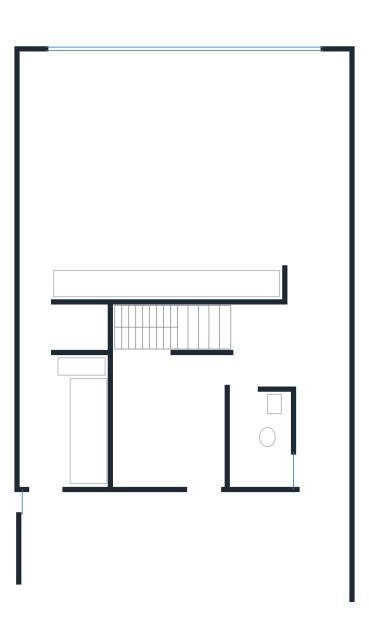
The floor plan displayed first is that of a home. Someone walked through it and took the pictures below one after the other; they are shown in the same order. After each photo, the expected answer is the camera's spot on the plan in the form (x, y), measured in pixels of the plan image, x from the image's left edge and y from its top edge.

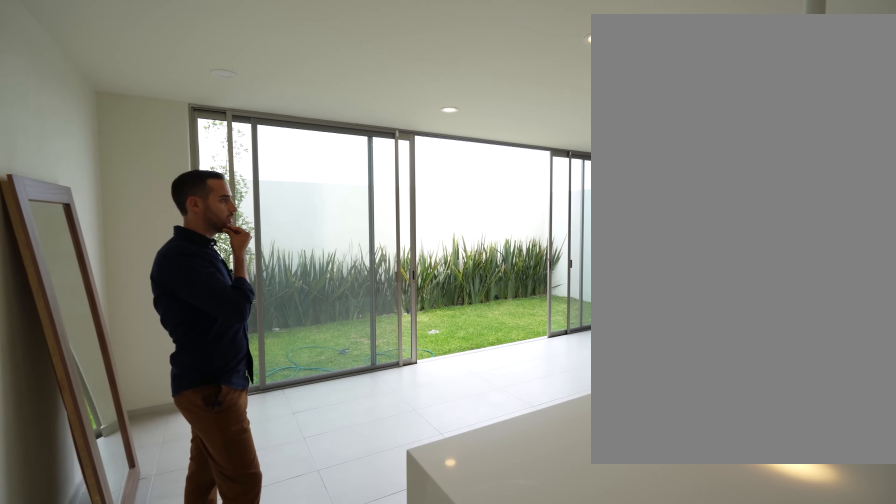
(40, 247)
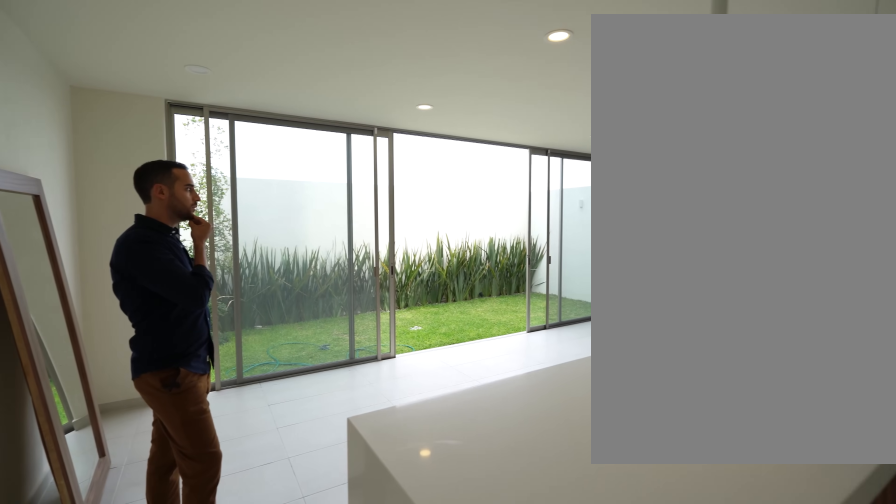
(41, 246)
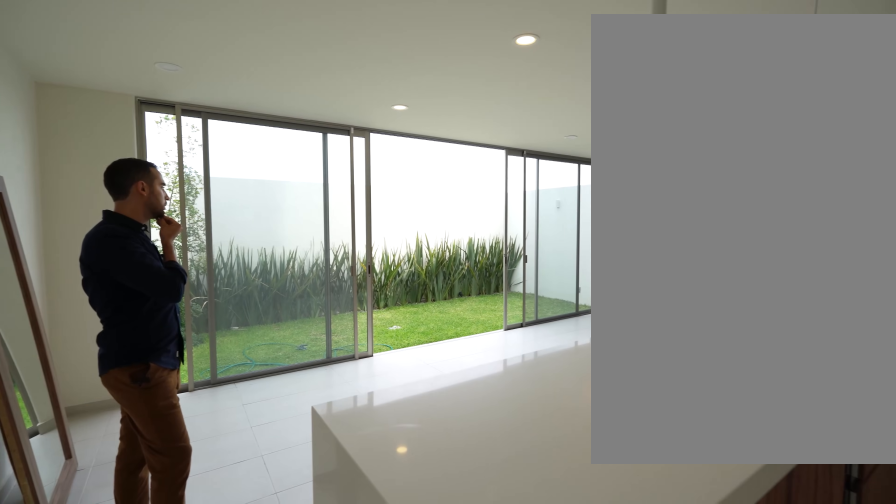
(40, 246)
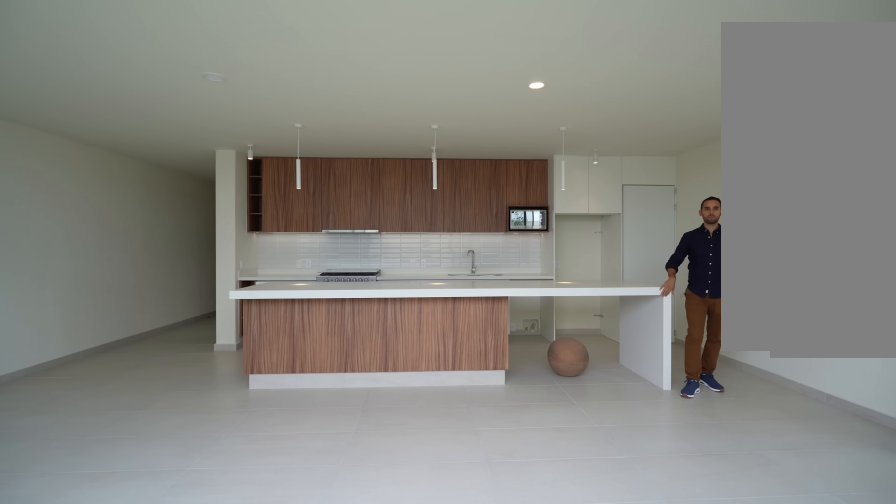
(142, 85)
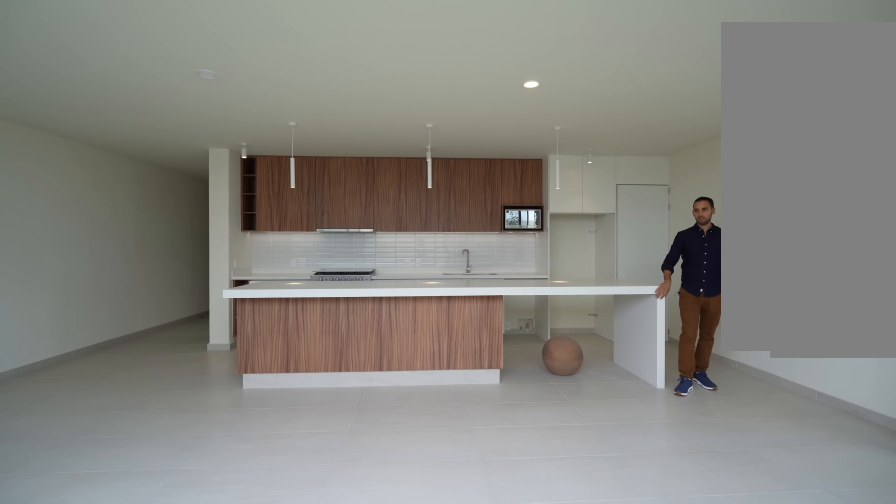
(145, 83)
